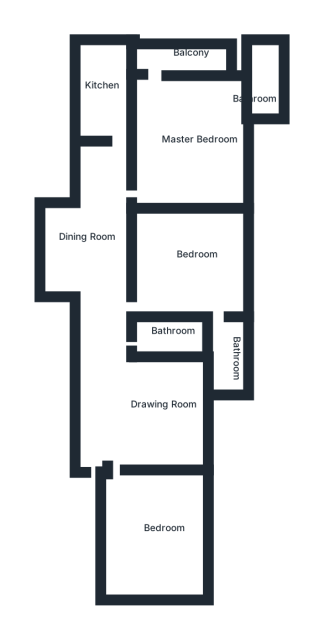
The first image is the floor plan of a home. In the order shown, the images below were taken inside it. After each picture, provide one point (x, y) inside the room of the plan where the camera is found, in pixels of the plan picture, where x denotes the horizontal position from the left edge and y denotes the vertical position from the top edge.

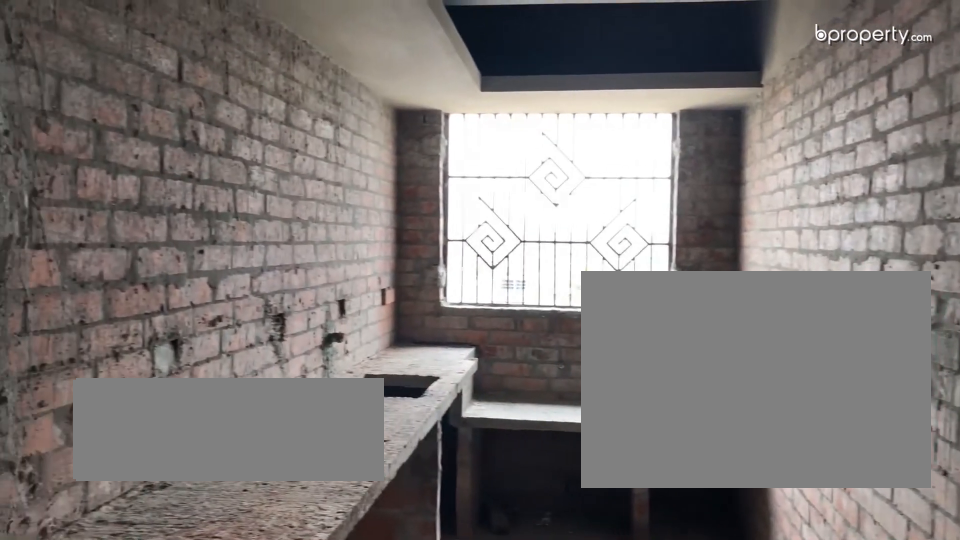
(105, 104)
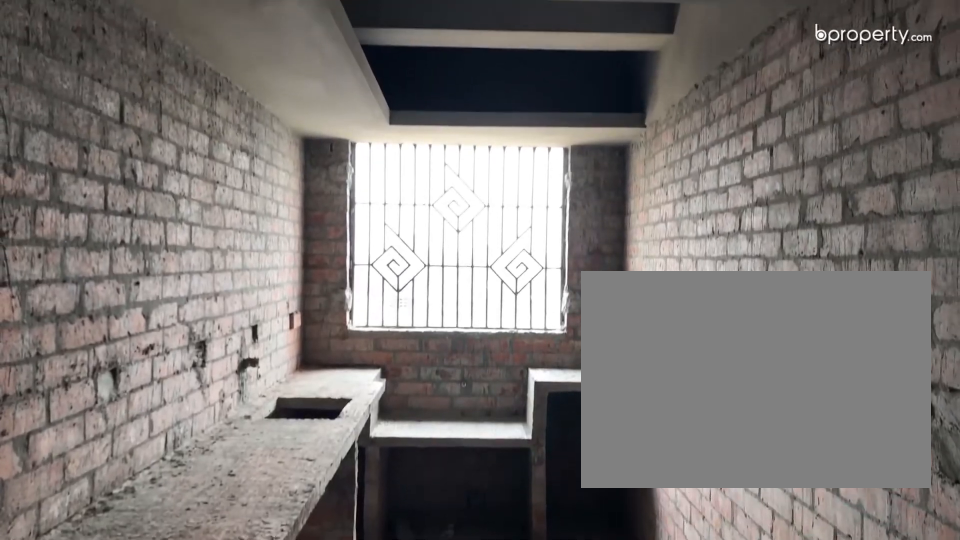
(105, 104)
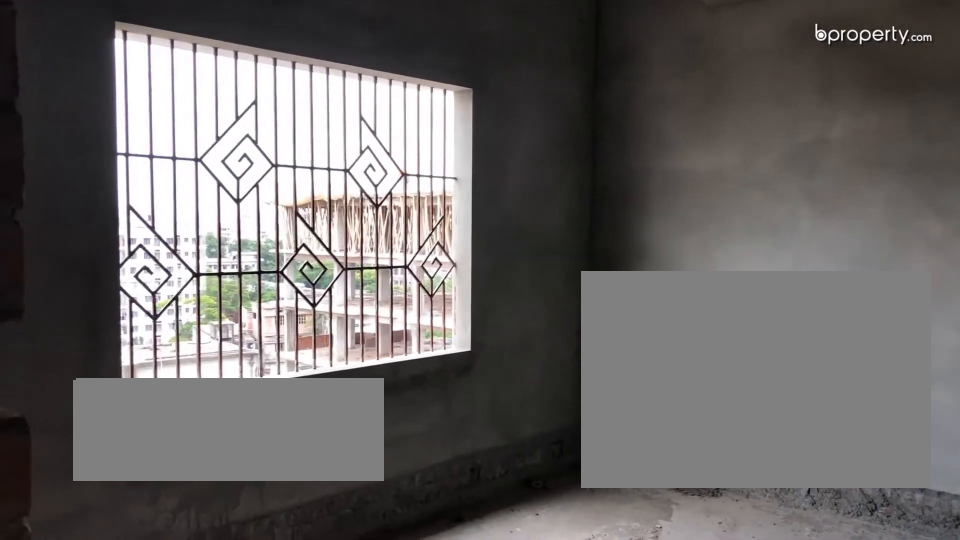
(161, 540)
